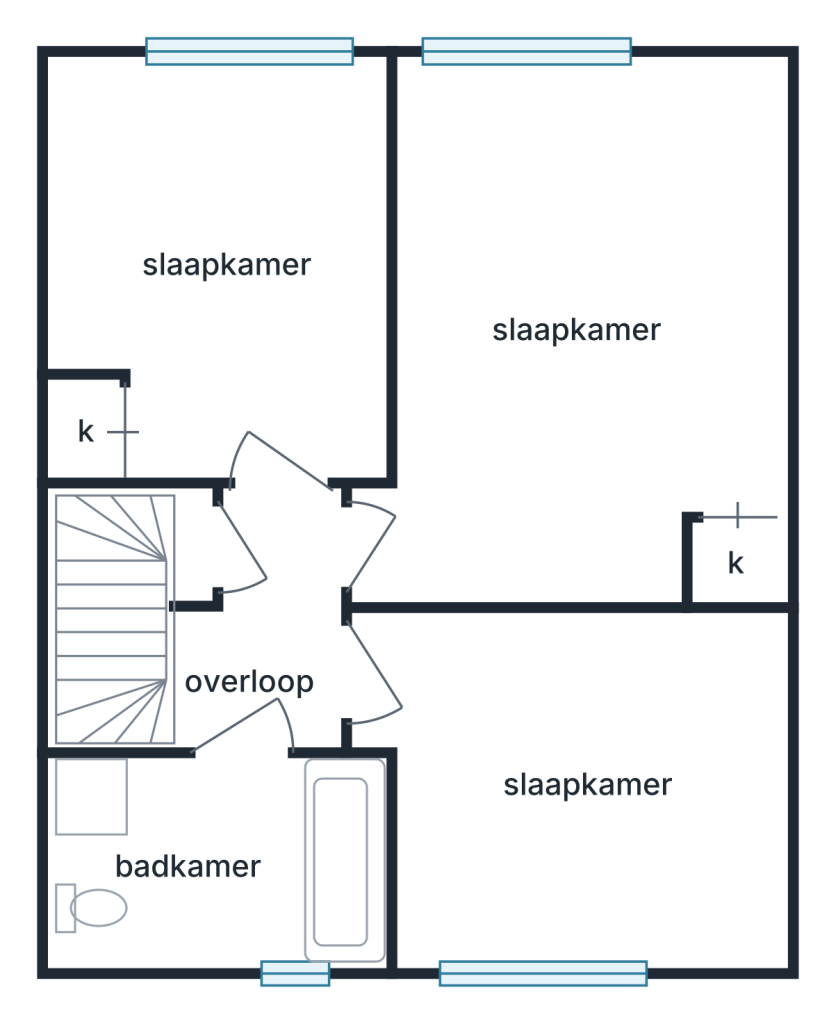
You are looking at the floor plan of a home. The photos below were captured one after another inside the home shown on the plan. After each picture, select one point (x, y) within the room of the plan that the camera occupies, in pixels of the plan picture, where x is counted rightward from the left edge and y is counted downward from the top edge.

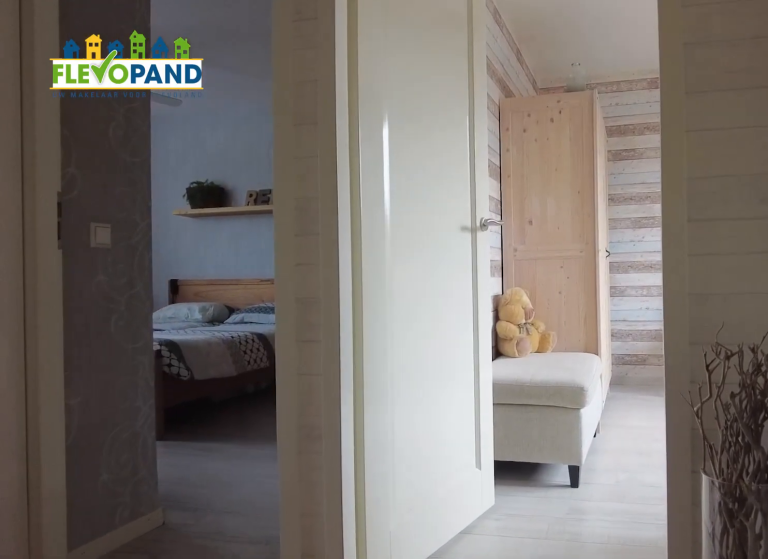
(267, 636)
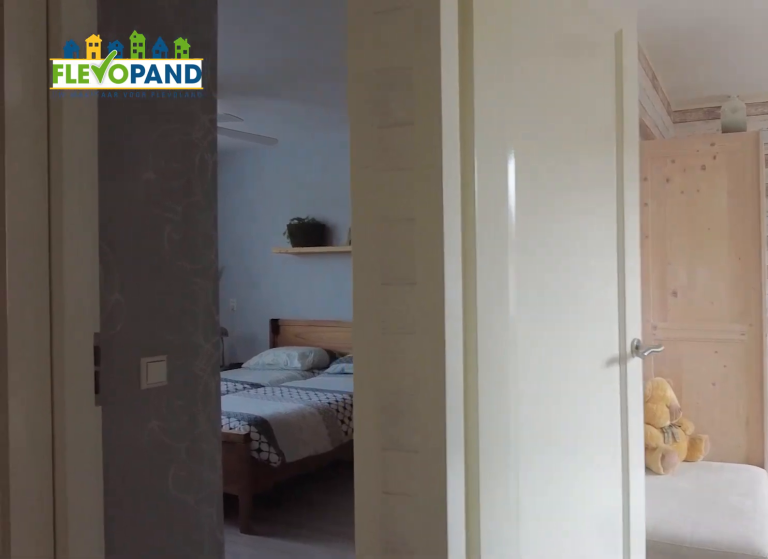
(267, 636)
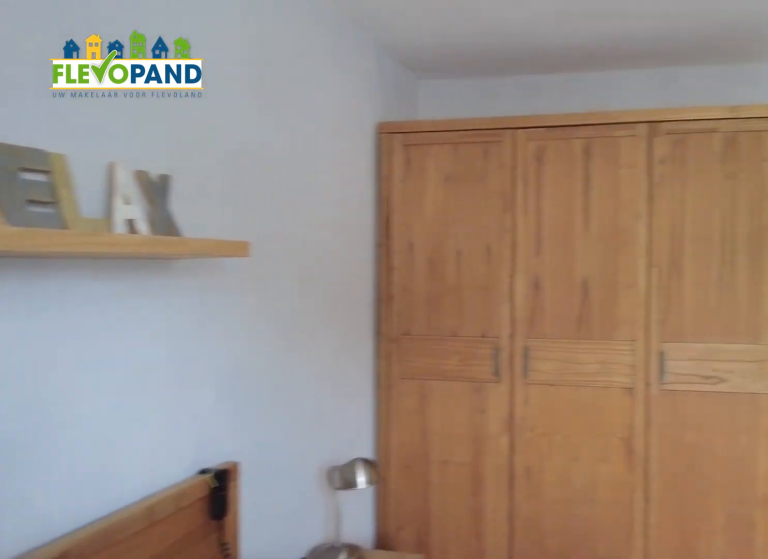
(555, 587)
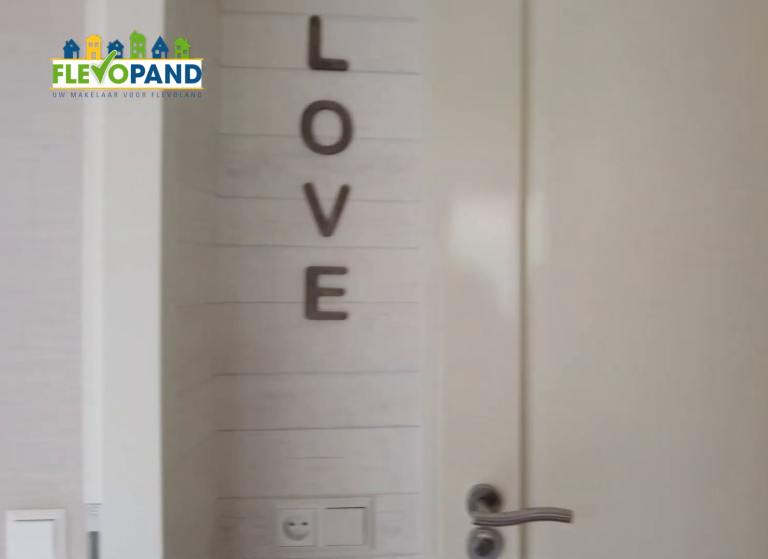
(269, 631)
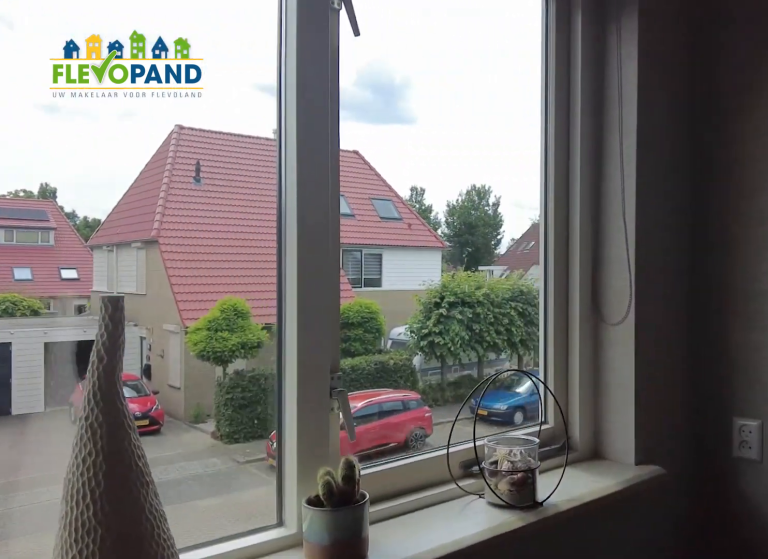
(580, 783)
